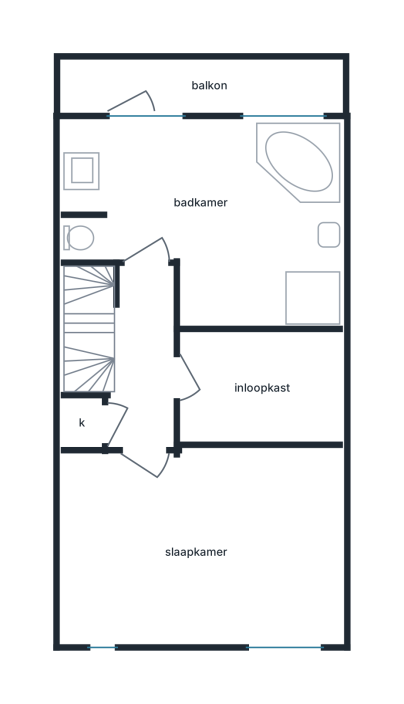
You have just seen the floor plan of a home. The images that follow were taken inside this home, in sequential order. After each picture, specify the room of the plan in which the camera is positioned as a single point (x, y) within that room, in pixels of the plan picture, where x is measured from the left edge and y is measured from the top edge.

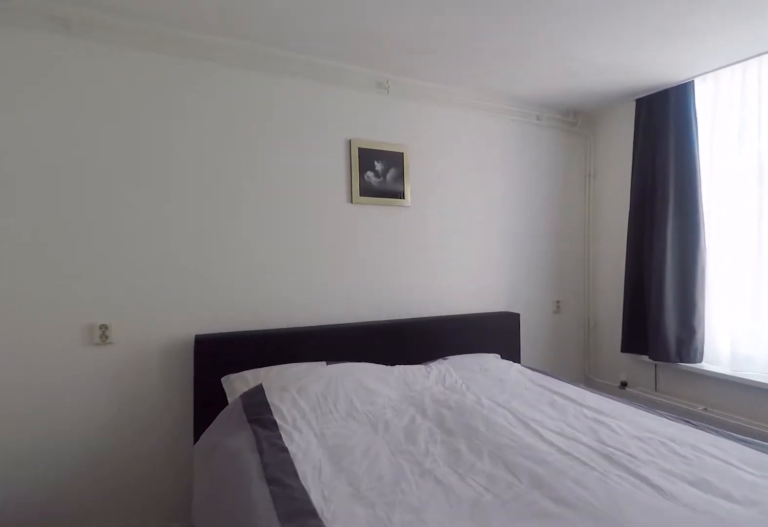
(202, 546)
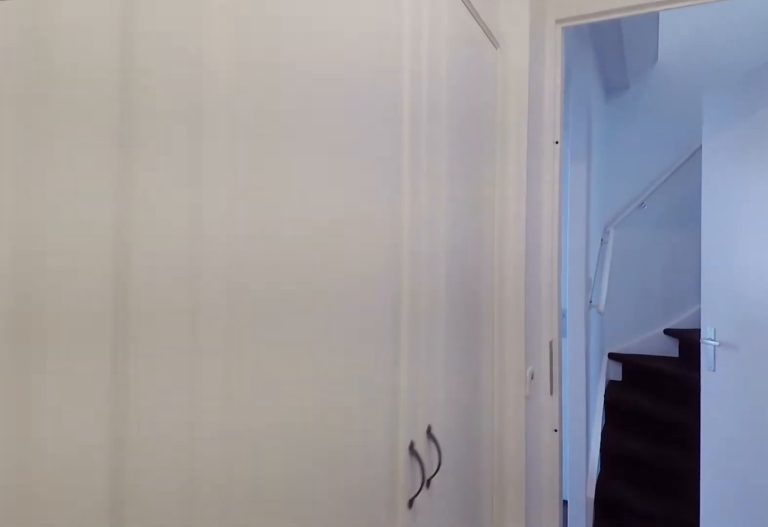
(259, 388)
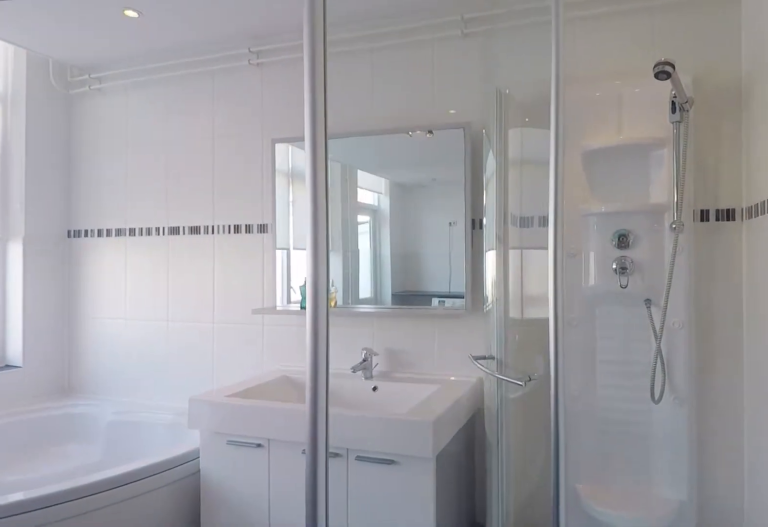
(214, 213)
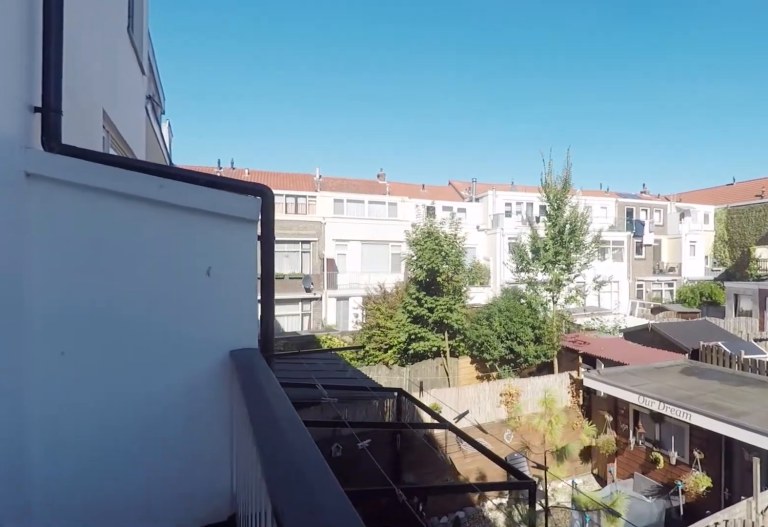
(201, 83)
